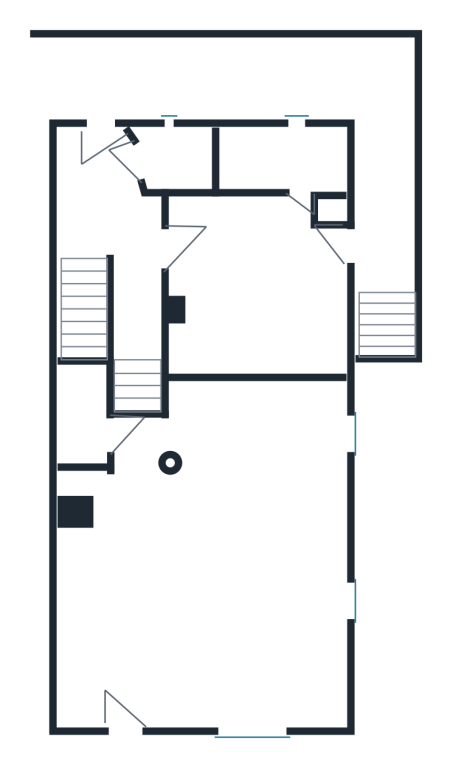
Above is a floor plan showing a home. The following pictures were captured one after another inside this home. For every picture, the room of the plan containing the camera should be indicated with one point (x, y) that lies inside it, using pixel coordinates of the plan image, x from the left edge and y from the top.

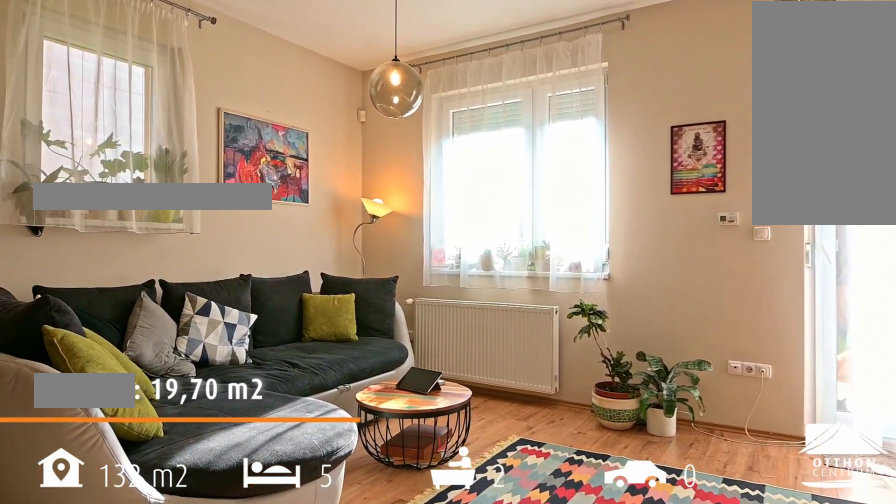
(213, 556)
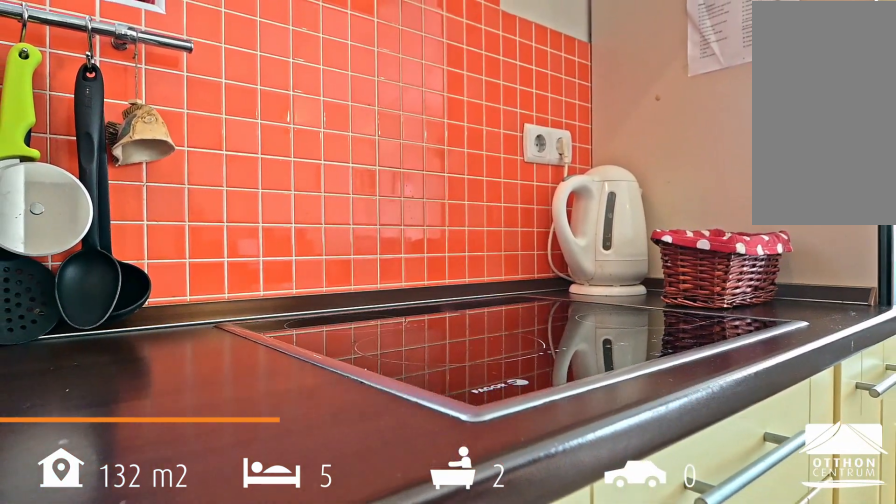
(246, 446)
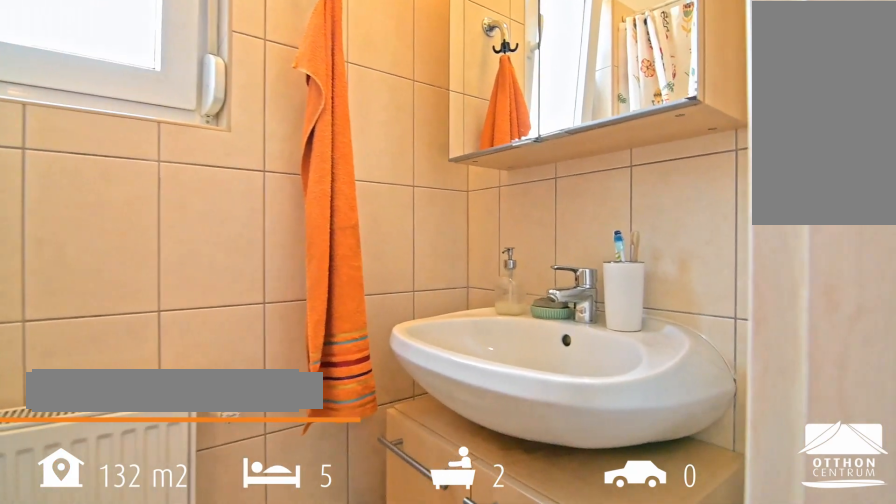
(284, 160)
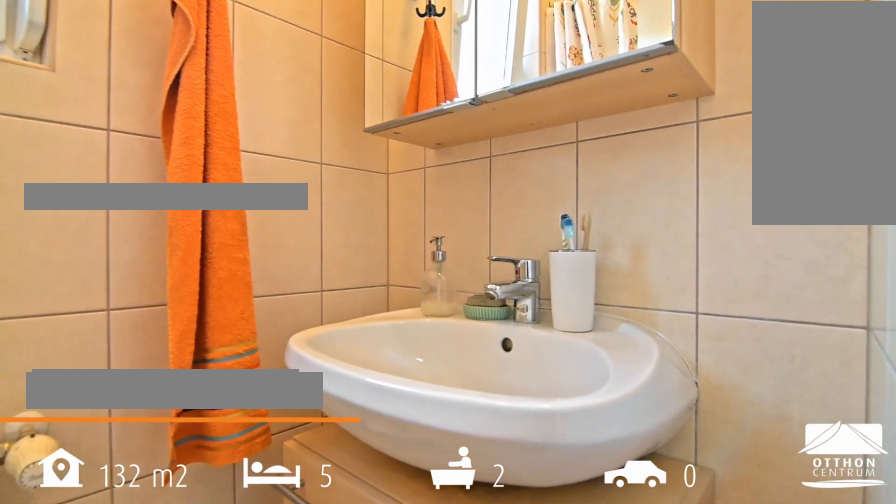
(284, 160)
